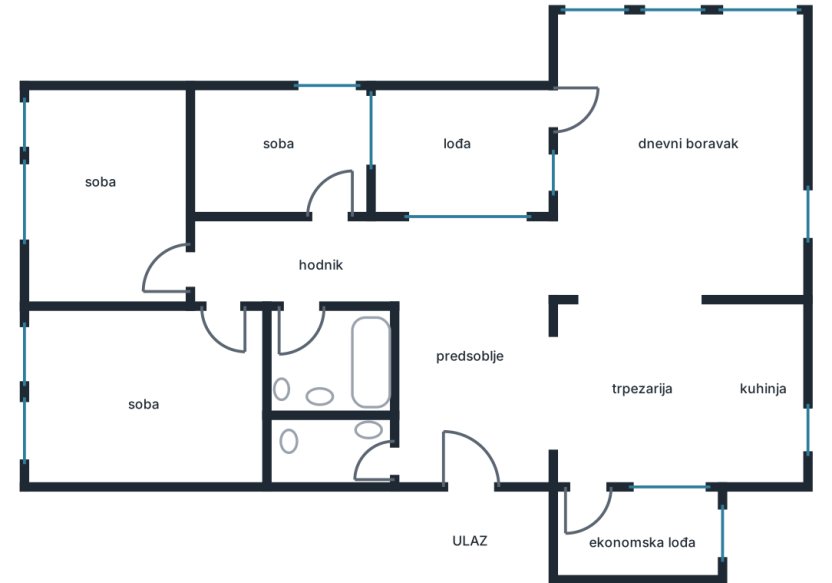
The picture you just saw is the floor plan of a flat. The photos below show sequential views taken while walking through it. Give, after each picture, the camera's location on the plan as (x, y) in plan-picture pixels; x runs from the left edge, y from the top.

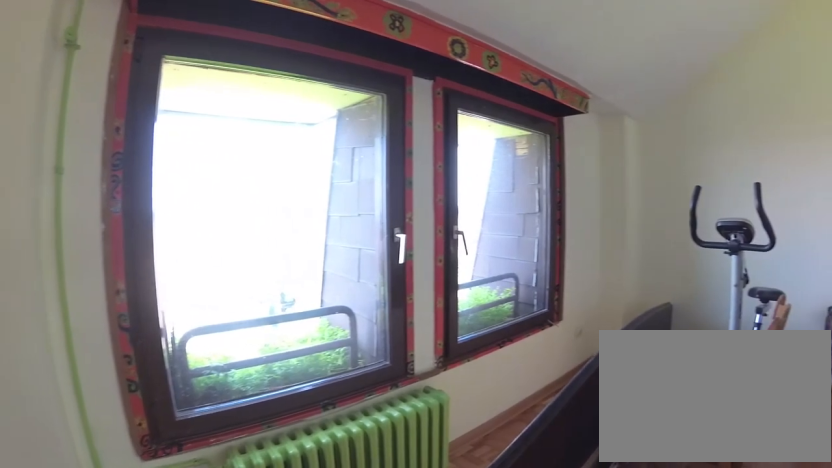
(94, 266)
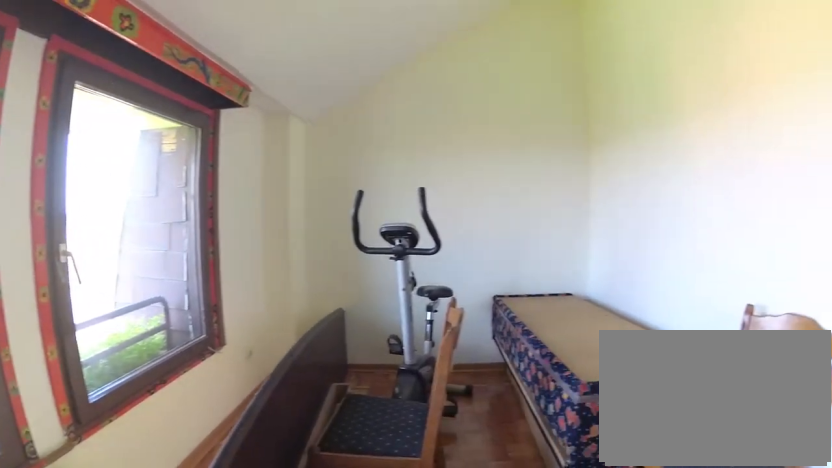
(65, 255)
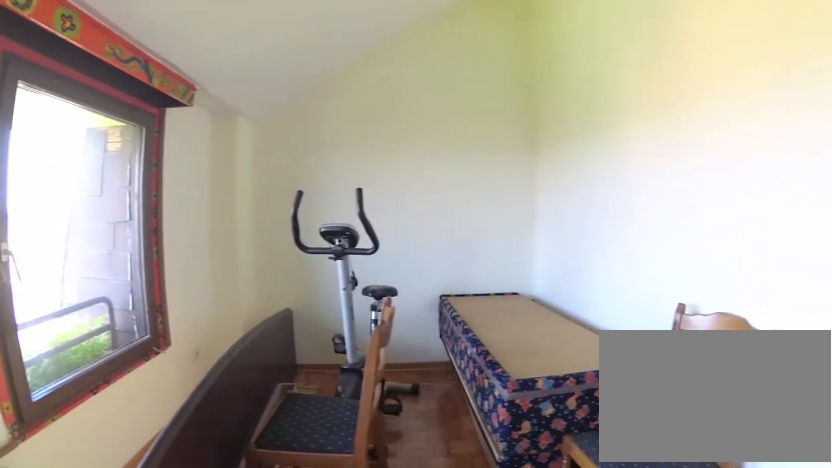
(61, 257)
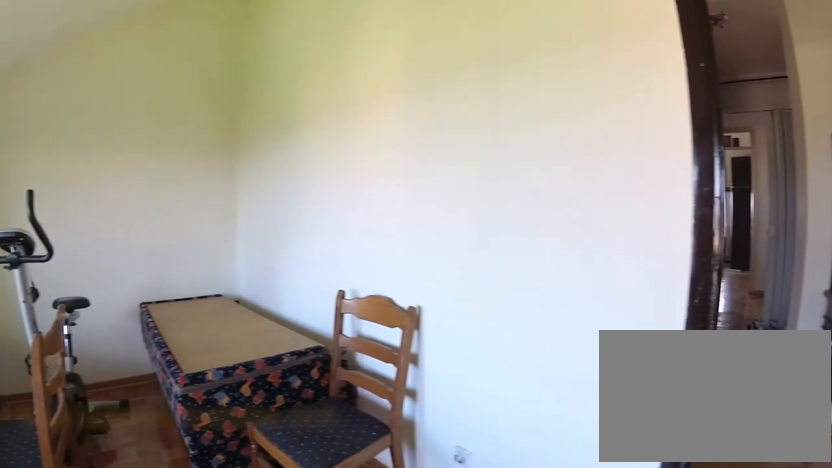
(56, 264)
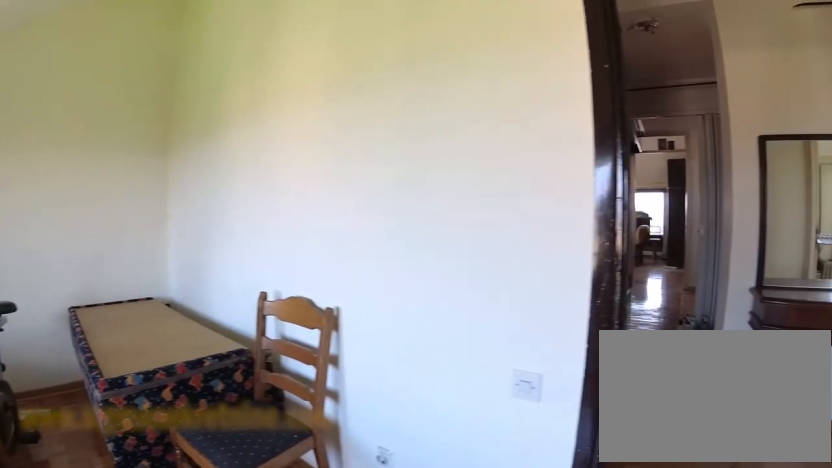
(56, 265)
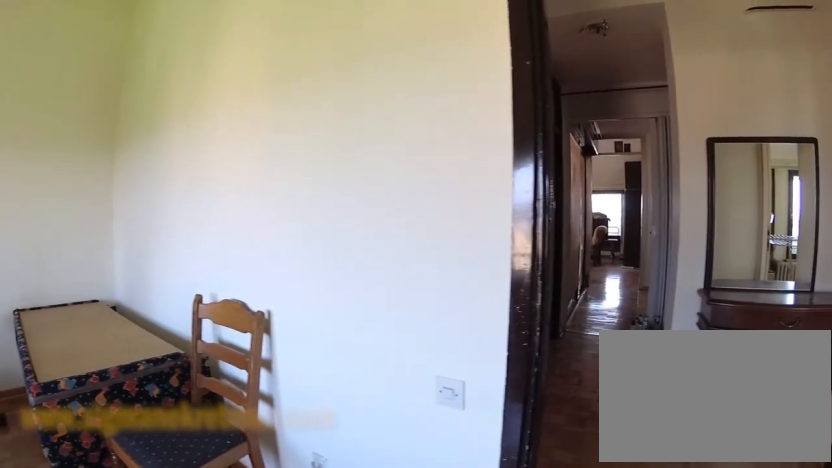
(56, 265)
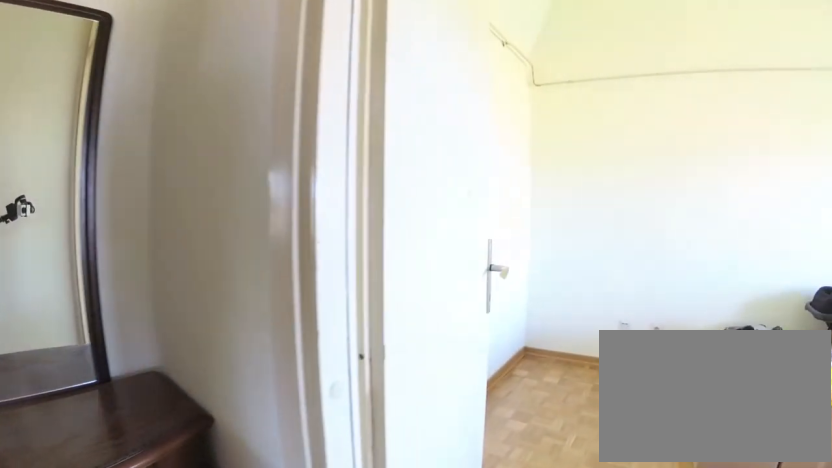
(210, 256)
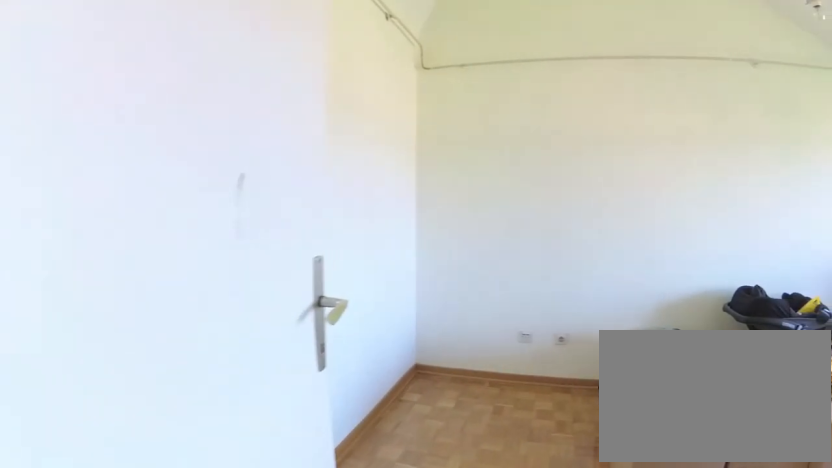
(223, 283)
